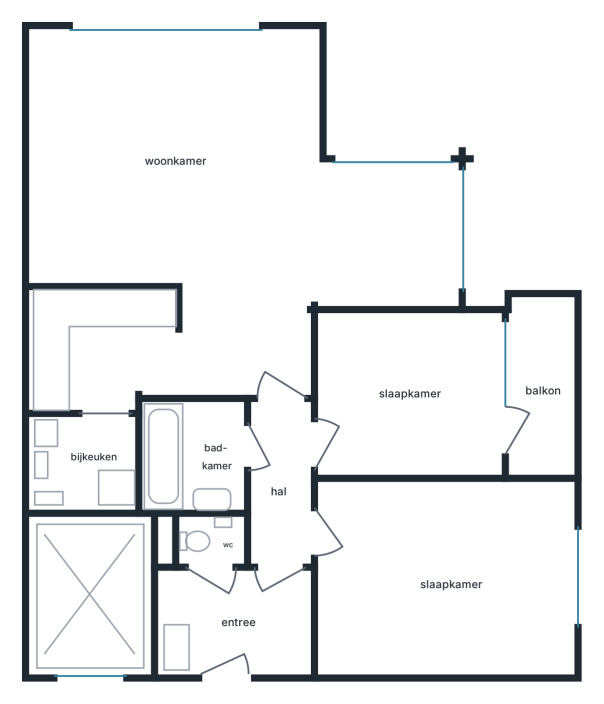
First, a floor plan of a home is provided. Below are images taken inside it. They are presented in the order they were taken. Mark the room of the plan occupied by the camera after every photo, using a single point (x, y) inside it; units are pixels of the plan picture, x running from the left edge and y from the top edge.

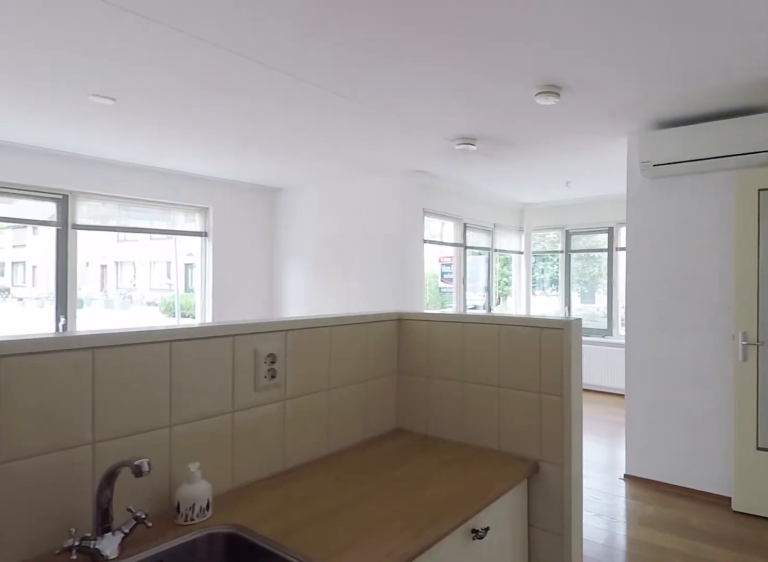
(82, 332)
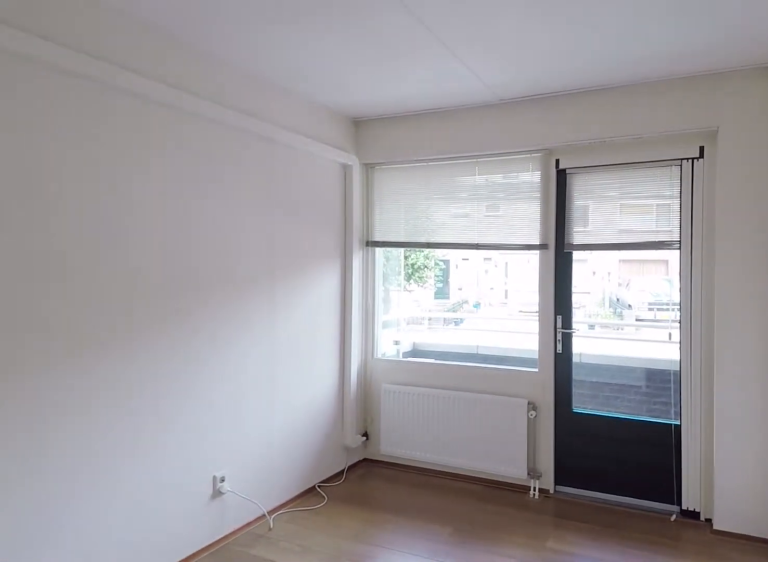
(408, 395)
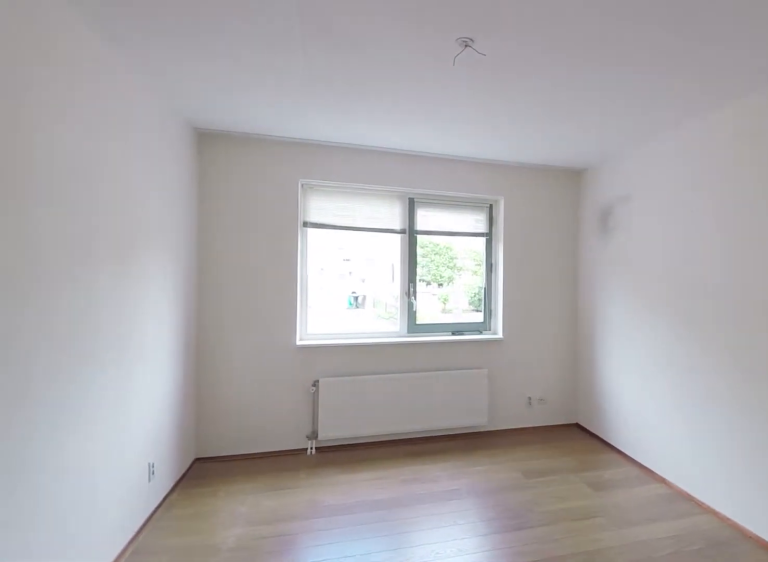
(445, 577)
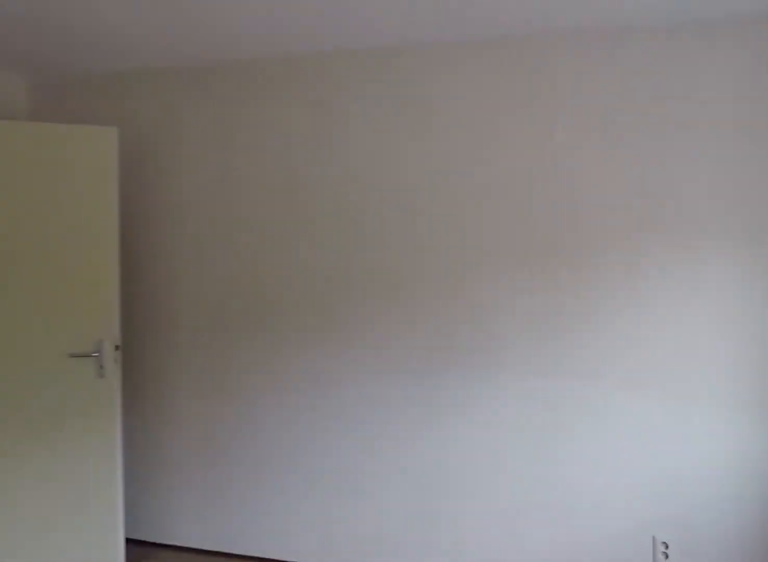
(445, 577)
